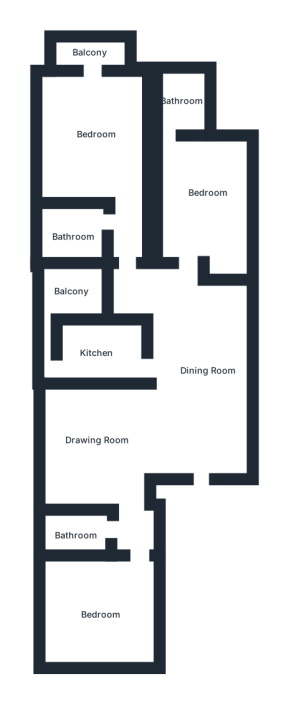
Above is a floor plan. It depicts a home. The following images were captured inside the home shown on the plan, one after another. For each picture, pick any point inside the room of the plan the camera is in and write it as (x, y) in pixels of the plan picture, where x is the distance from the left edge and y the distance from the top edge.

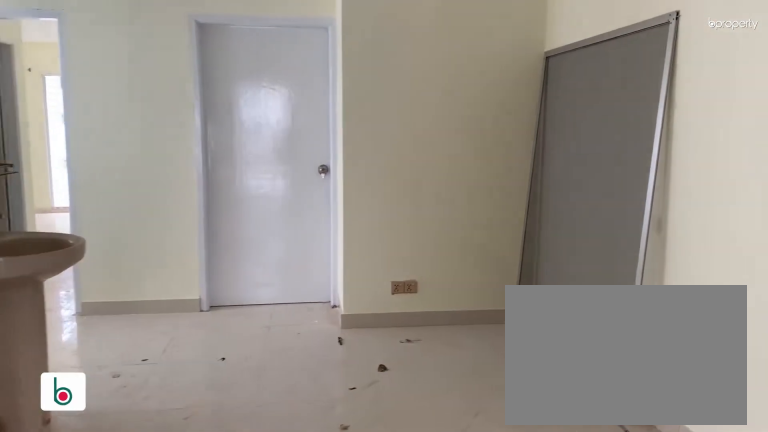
(198, 360)
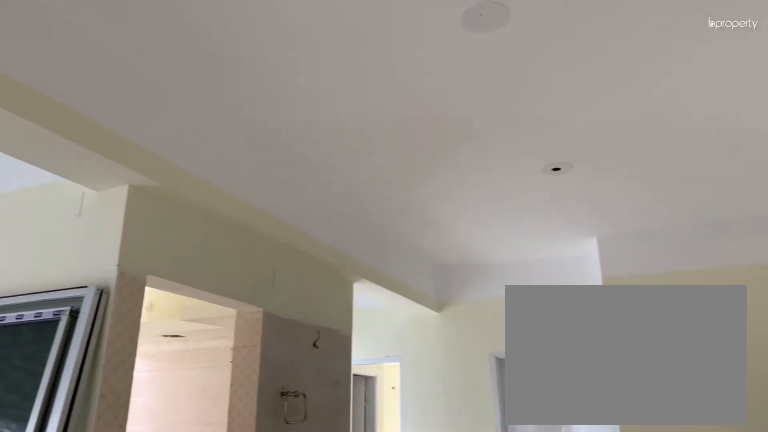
(198, 360)
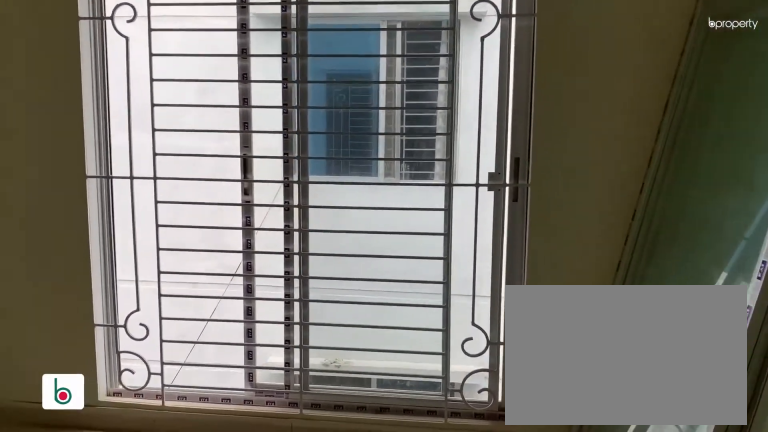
(91, 435)
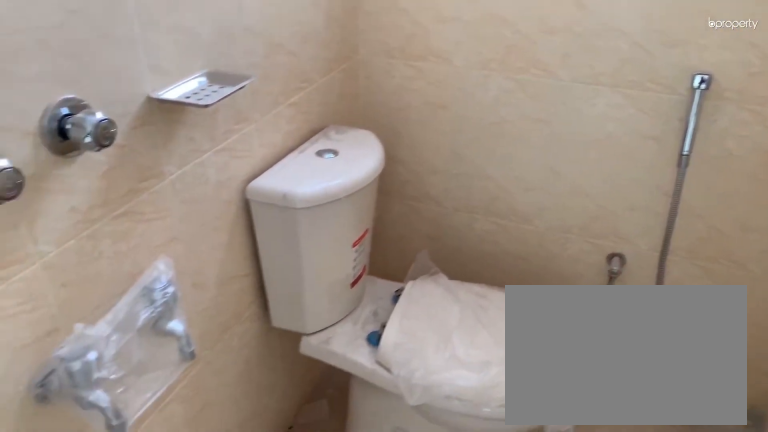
(81, 529)
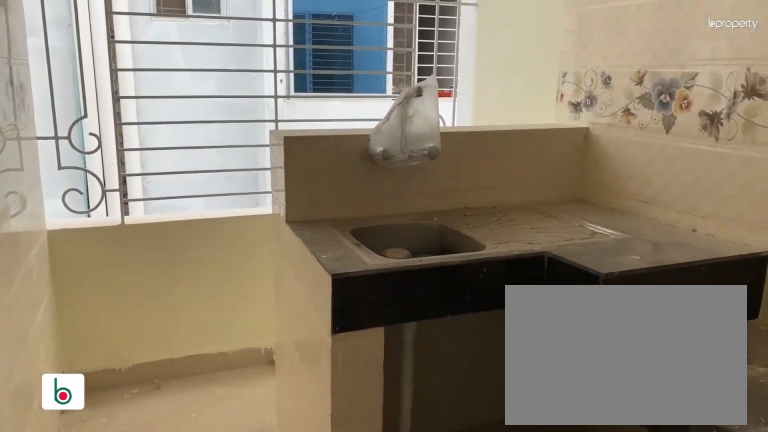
(100, 349)
